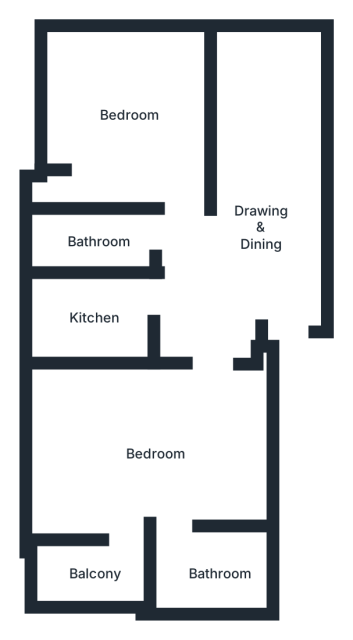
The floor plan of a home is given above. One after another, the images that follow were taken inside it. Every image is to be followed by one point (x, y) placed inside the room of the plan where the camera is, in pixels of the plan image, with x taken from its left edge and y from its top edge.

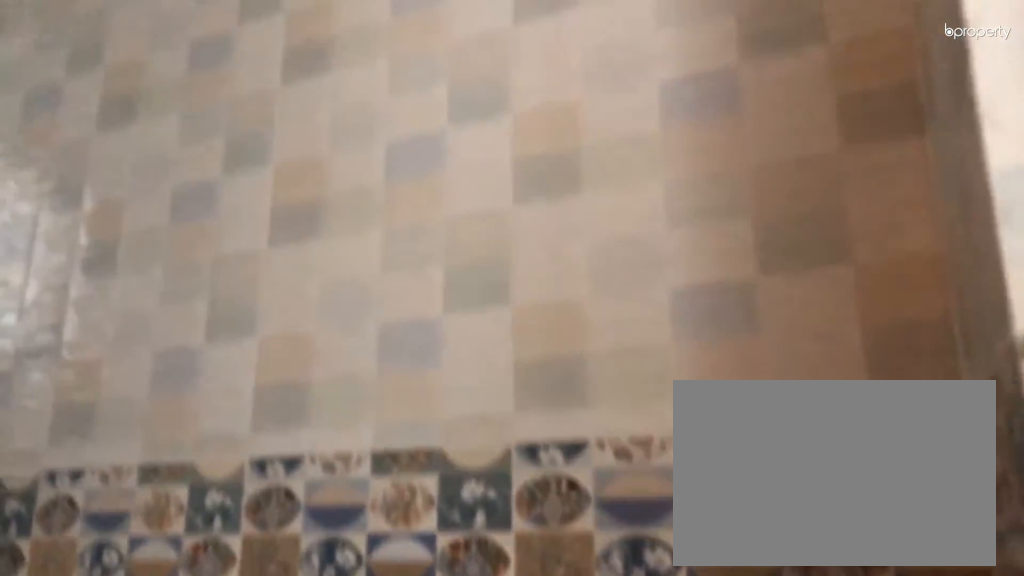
(98, 239)
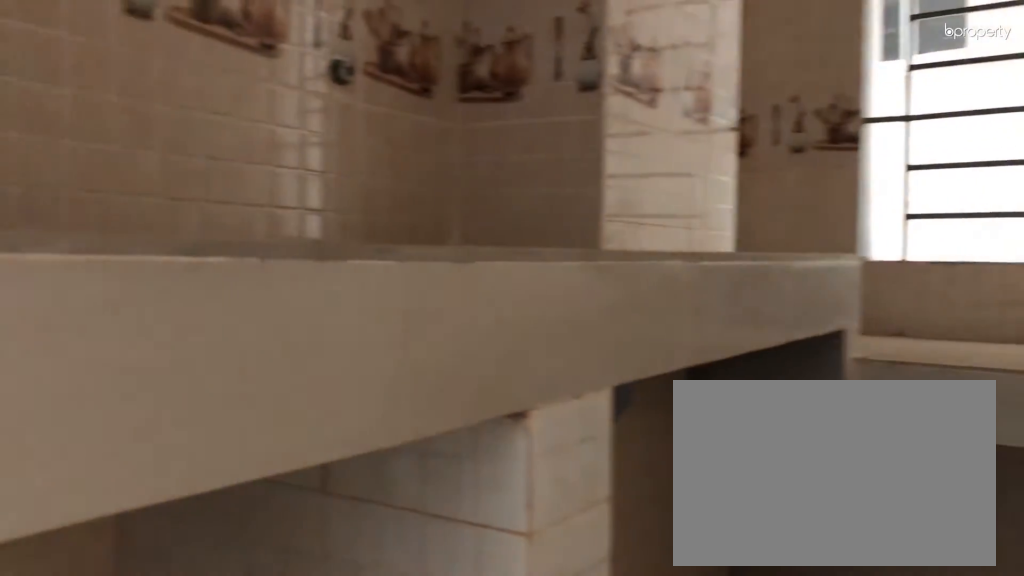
(101, 318)
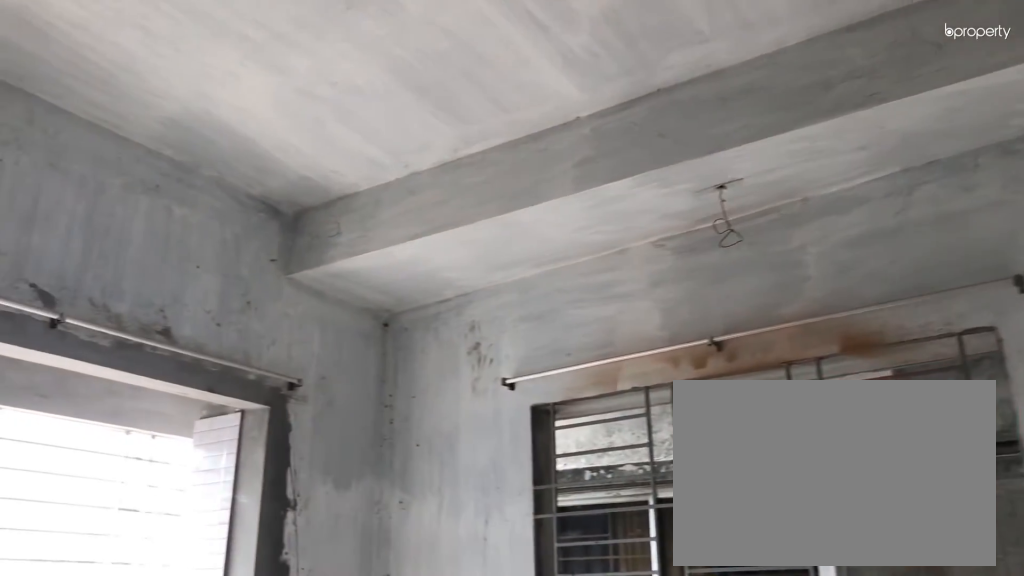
(162, 449)
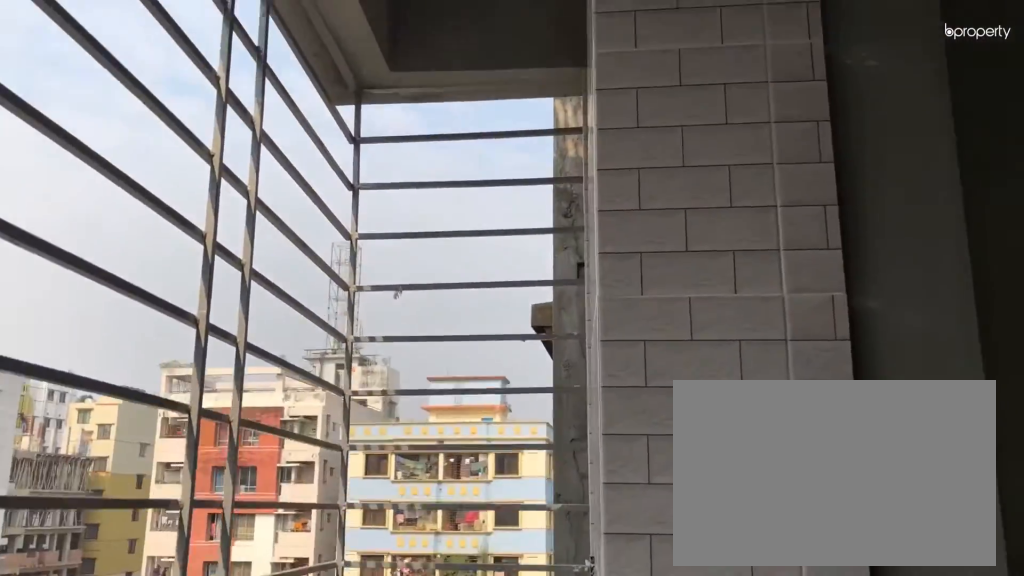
(93, 568)
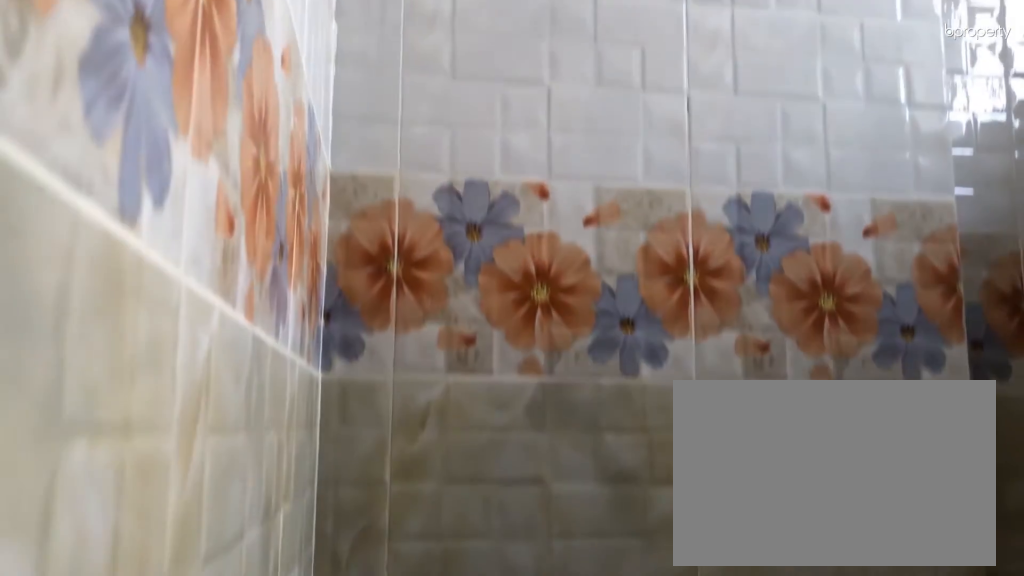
(221, 569)
